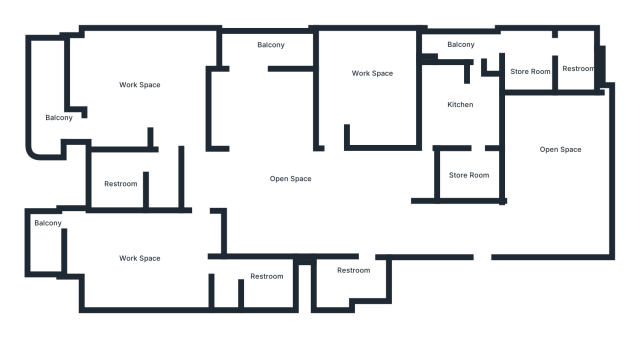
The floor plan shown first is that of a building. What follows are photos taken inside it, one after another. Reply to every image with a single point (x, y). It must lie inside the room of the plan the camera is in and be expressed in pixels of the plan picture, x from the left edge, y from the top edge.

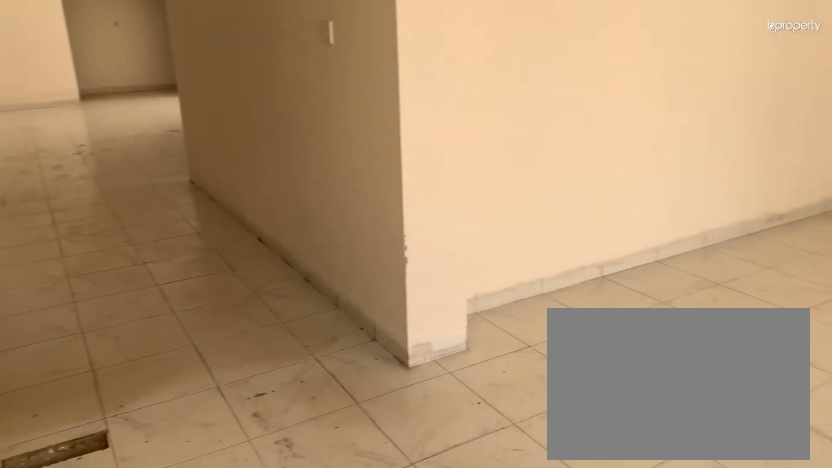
(561, 173)
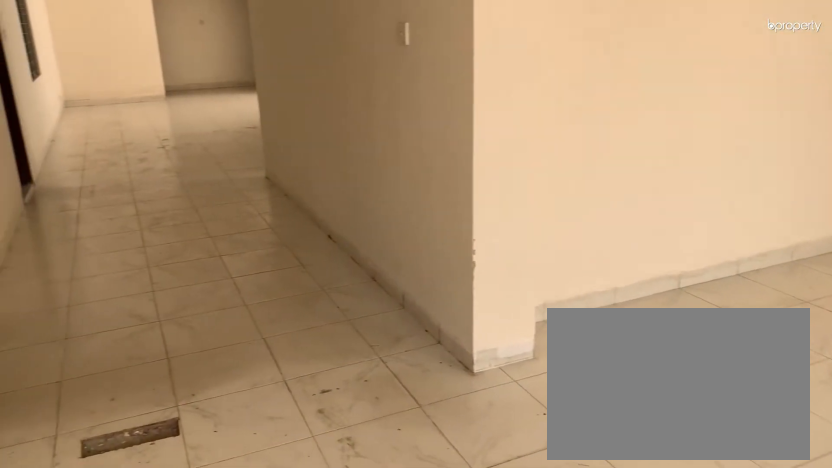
(561, 173)
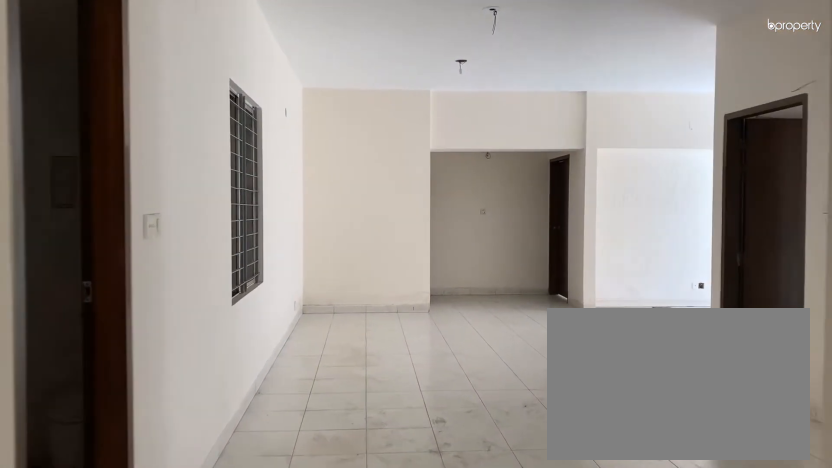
(375, 216)
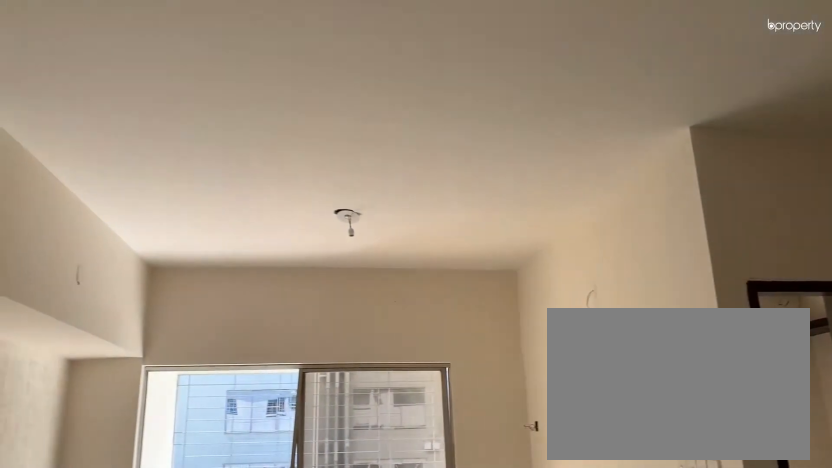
(300, 196)
